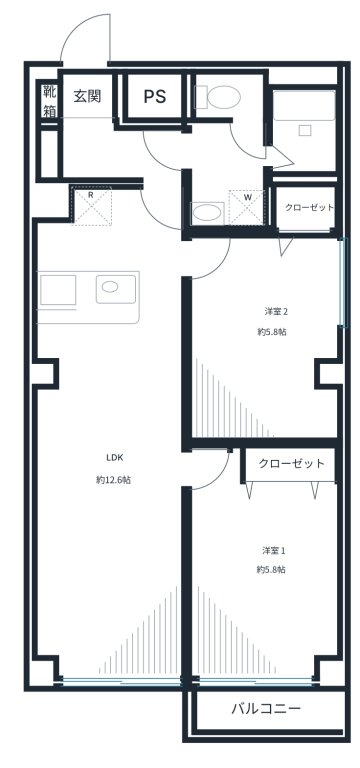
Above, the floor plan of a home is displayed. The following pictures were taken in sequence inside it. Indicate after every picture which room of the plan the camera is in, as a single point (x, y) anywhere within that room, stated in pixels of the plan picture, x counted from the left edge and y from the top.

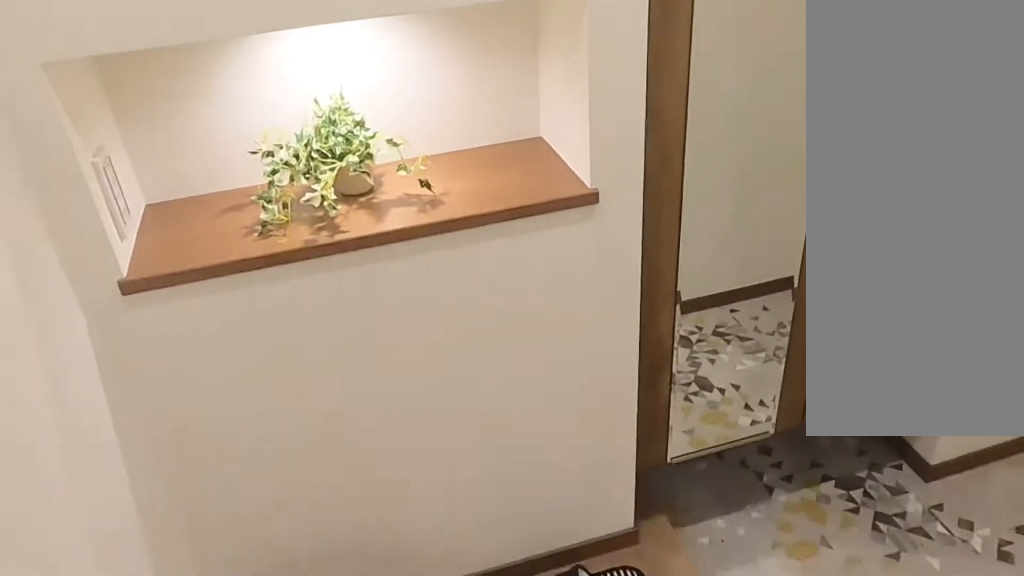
(97, 134)
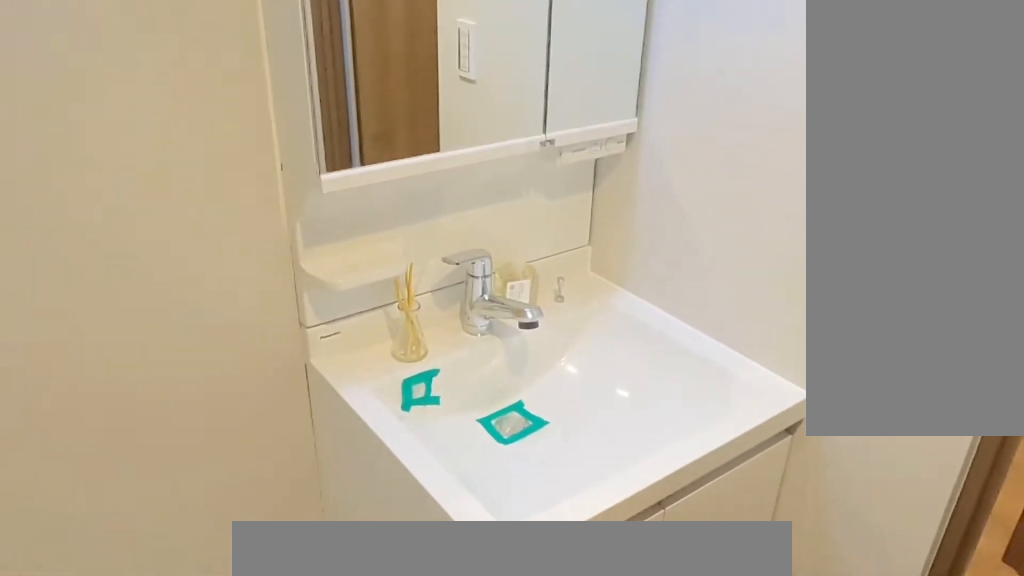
(255, 165)
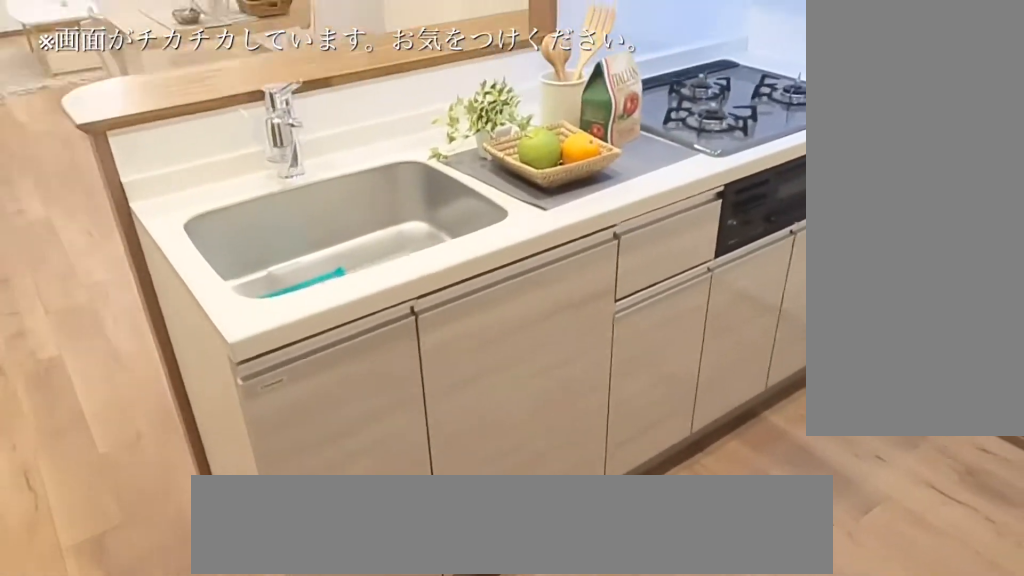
(94, 236)
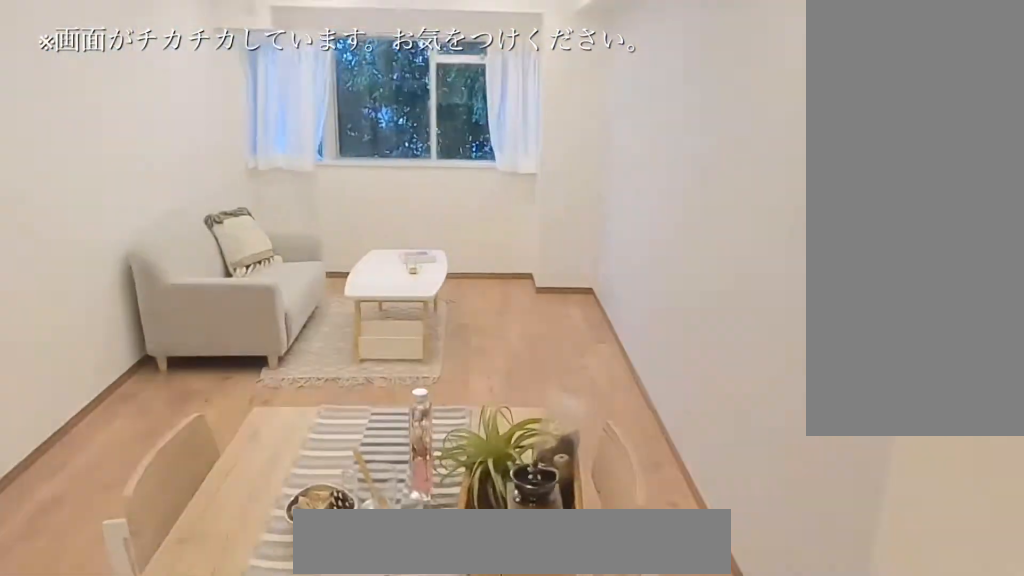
(115, 480)
